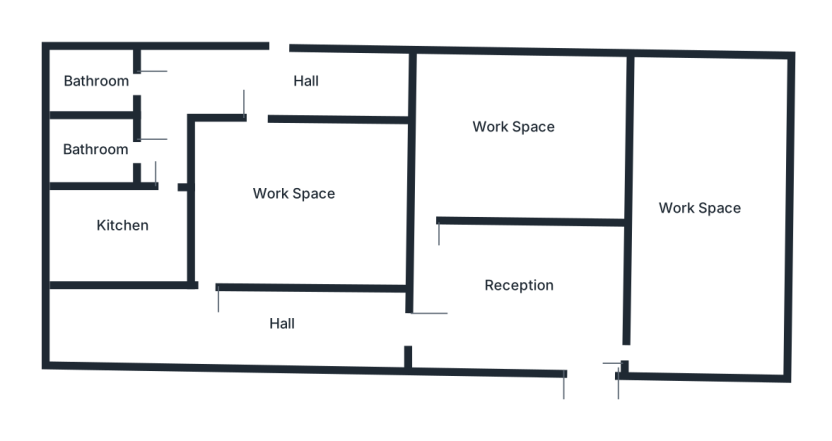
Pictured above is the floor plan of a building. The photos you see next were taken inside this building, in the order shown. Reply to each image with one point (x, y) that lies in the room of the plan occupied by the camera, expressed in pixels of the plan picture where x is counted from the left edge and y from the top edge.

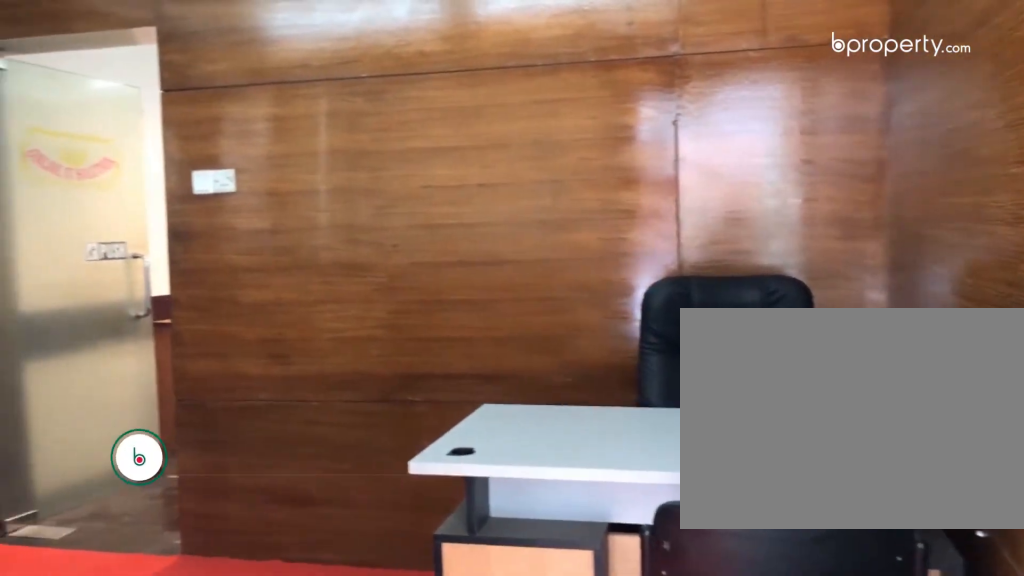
(518, 291)
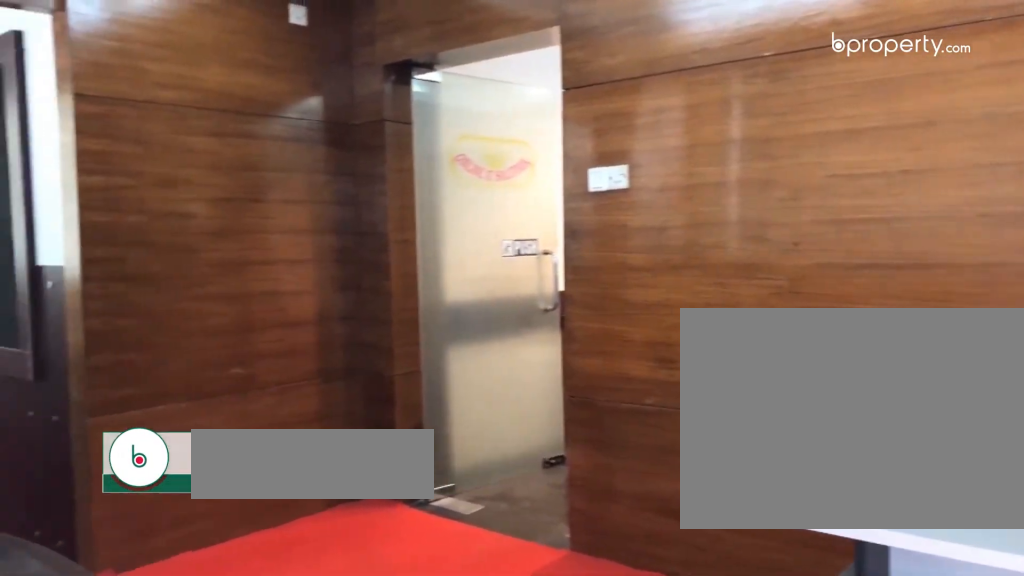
(518, 291)
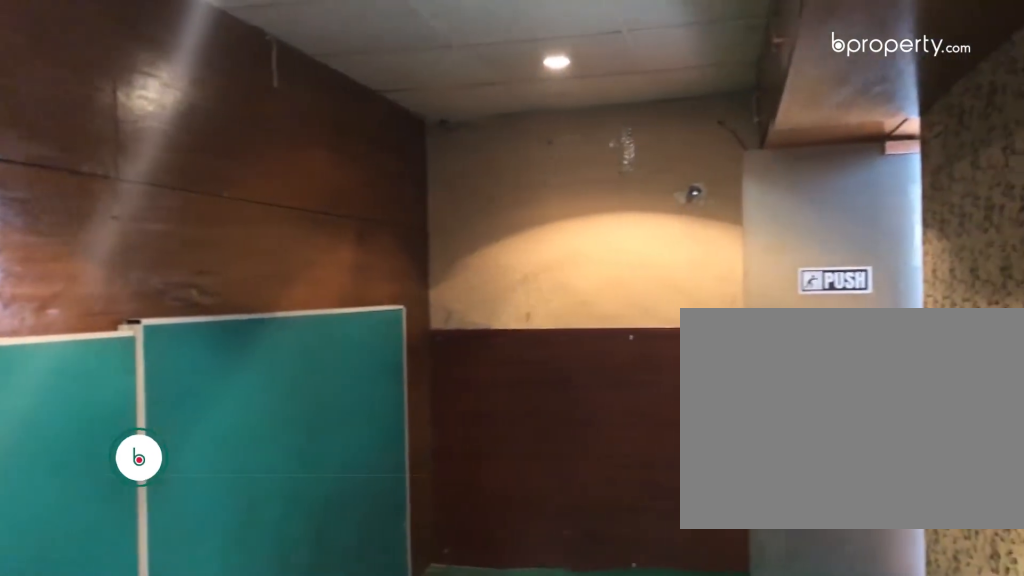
(700, 231)
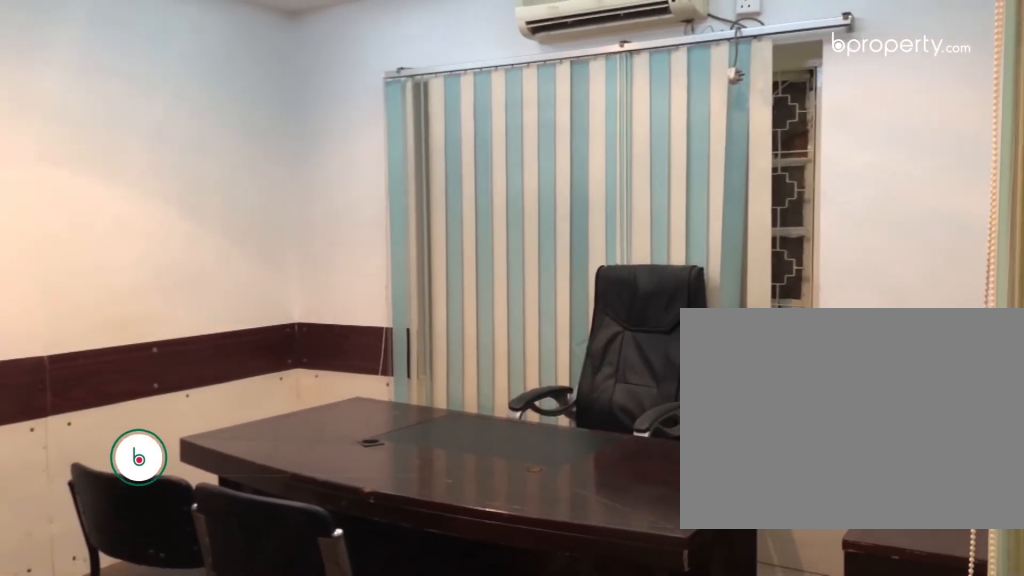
(505, 143)
